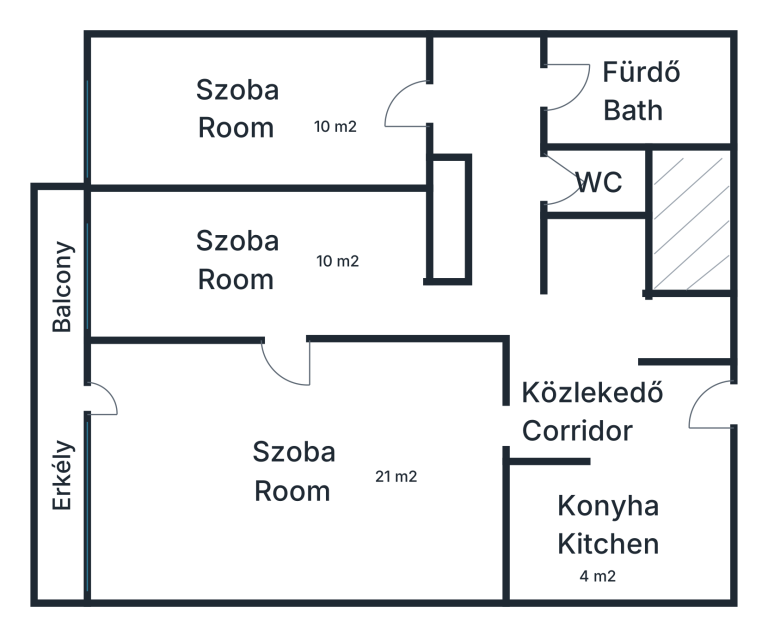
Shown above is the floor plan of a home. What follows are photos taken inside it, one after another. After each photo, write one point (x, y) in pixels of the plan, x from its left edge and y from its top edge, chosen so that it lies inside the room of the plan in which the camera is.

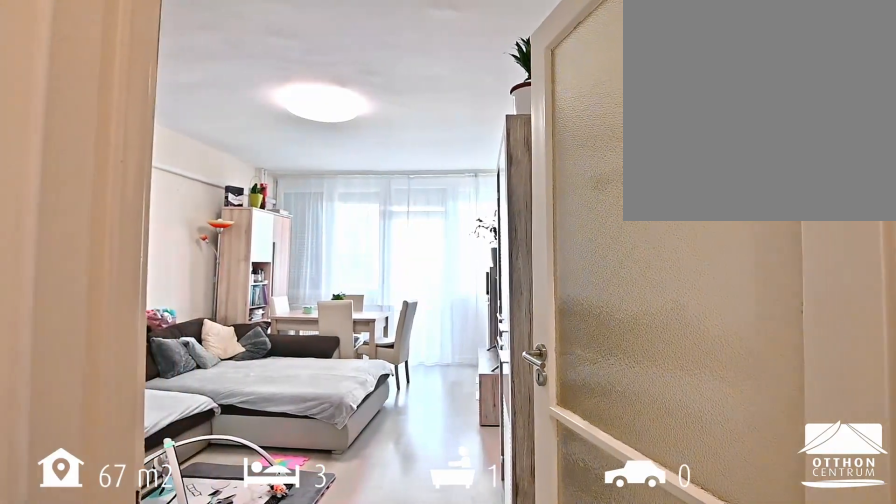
(529, 424)
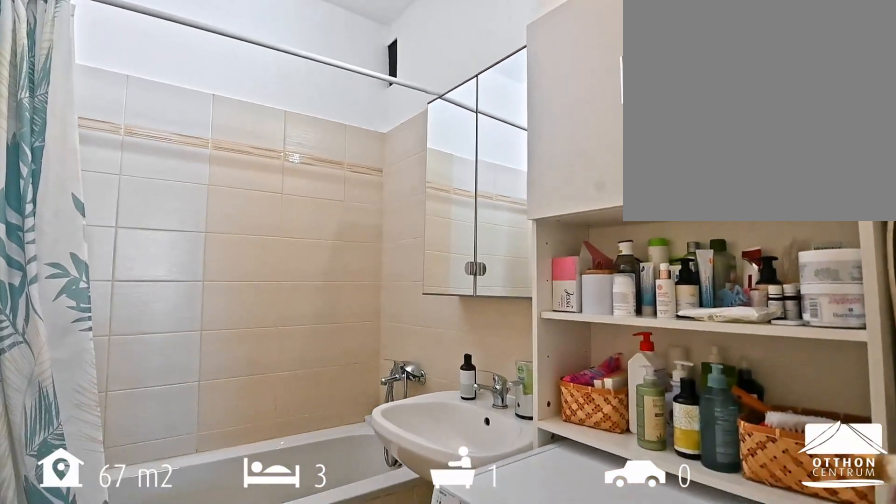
(646, 92)
